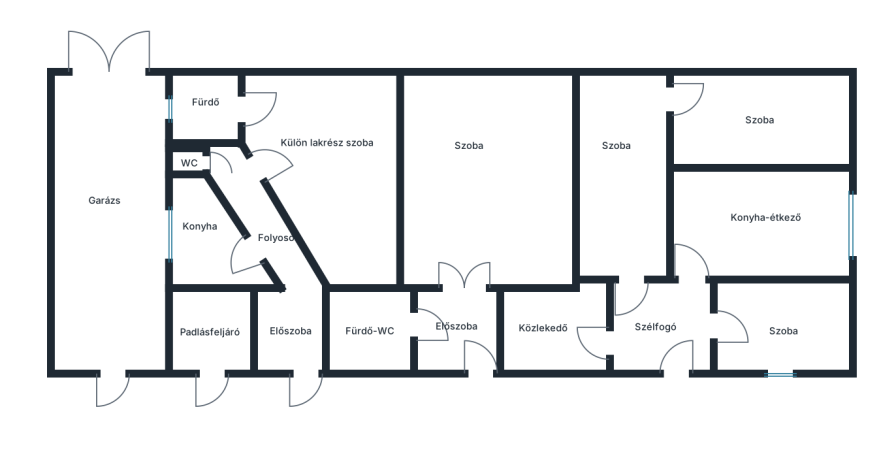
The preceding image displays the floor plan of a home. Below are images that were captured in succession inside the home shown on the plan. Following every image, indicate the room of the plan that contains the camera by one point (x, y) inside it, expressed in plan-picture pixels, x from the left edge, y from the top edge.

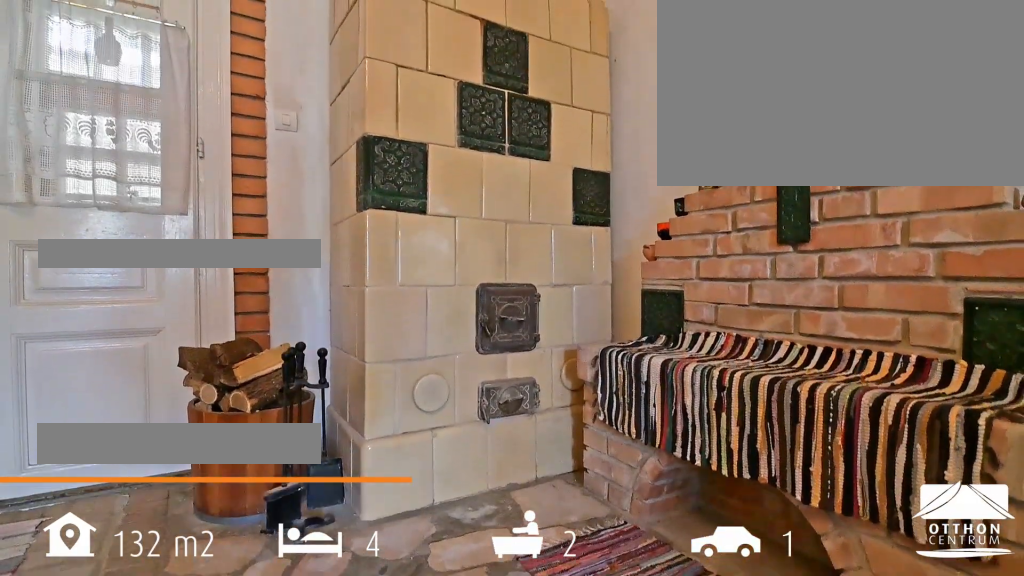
(480, 204)
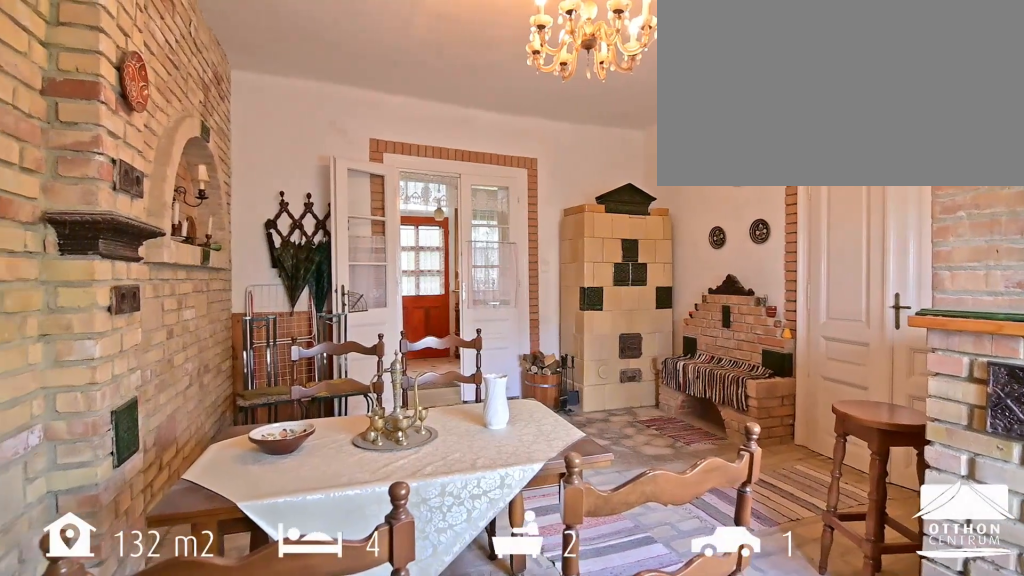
(481, 204)
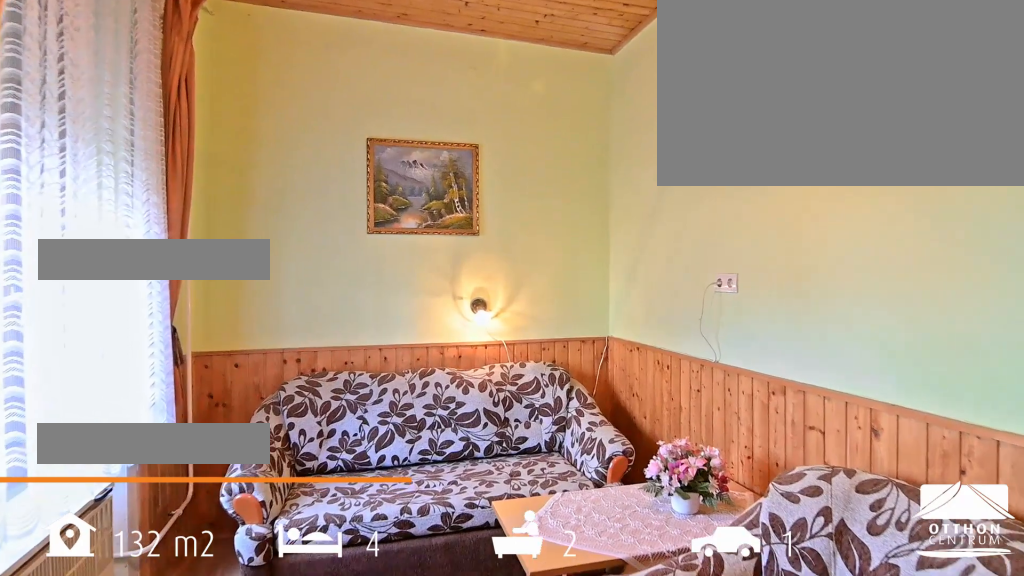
(761, 148)
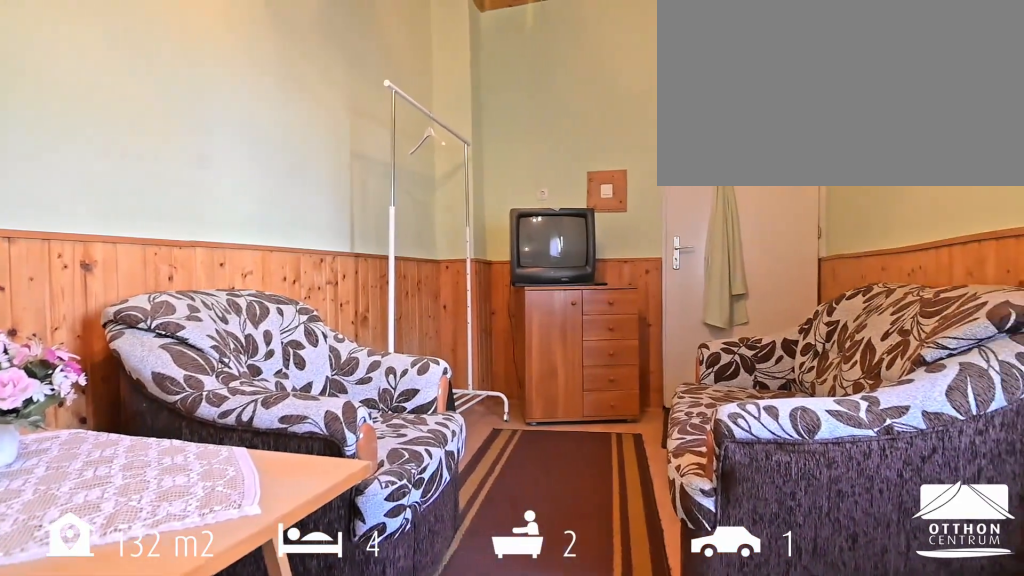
(761, 148)
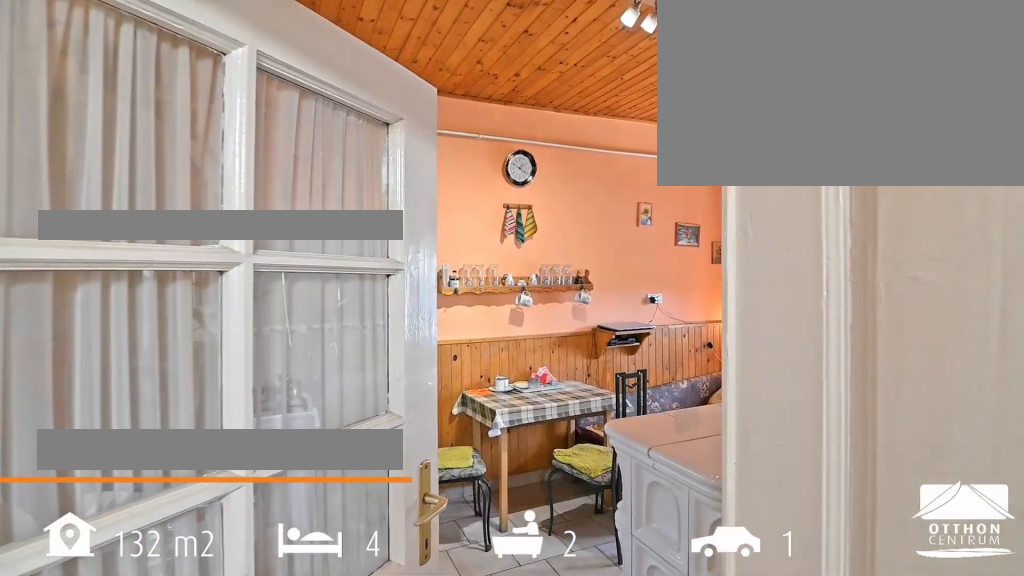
(768, 248)
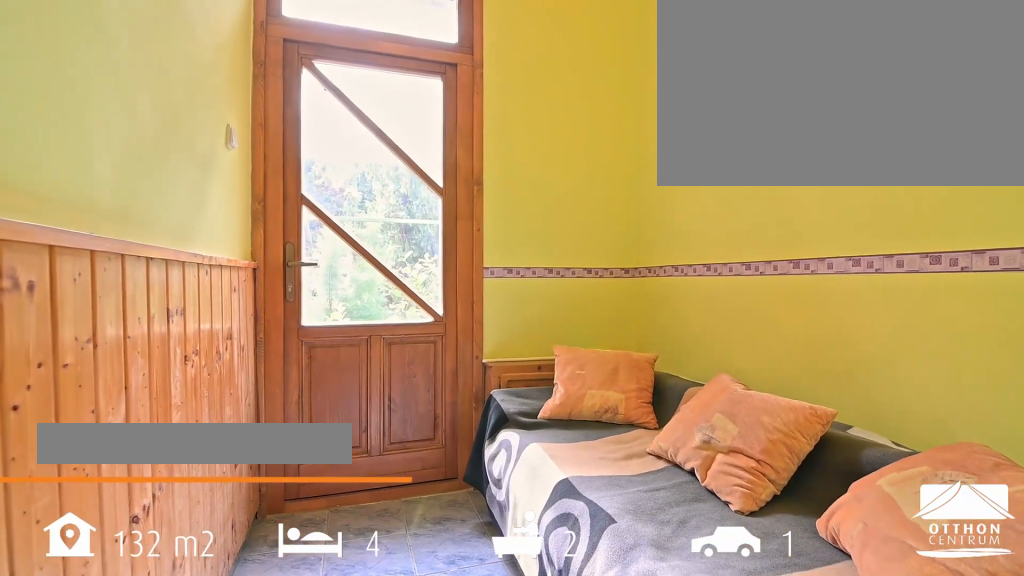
(294, 353)
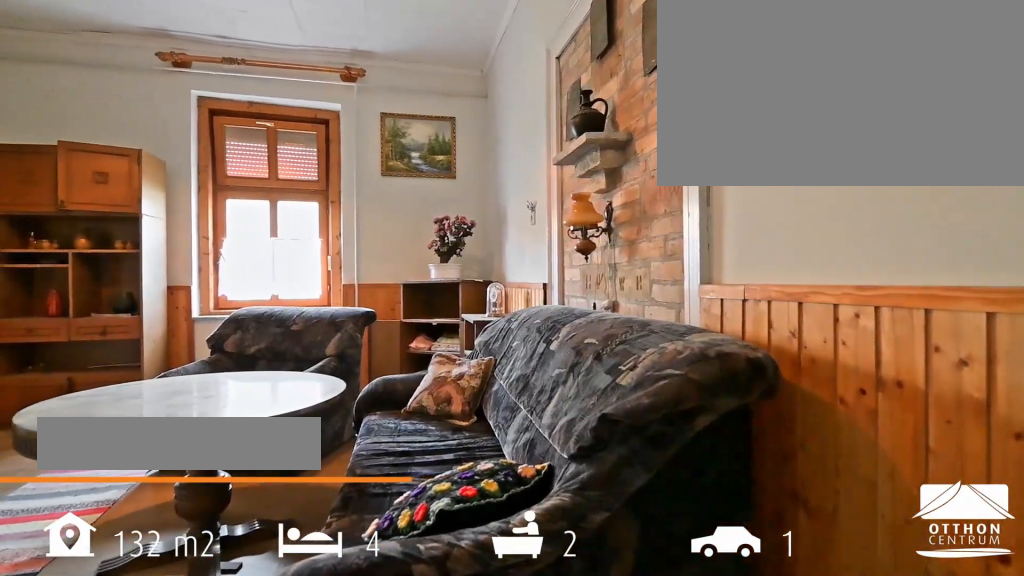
(347, 193)
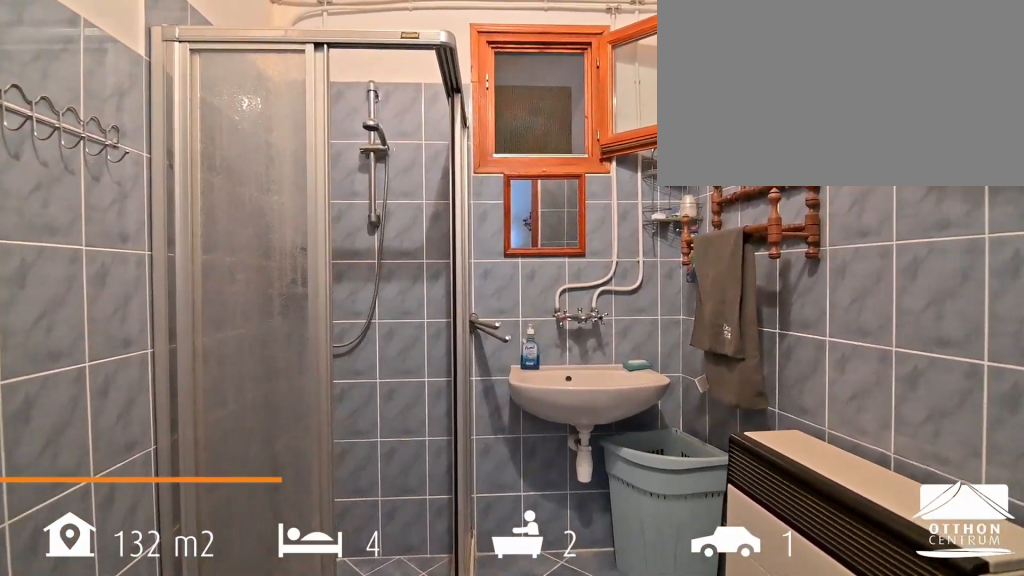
(208, 118)
